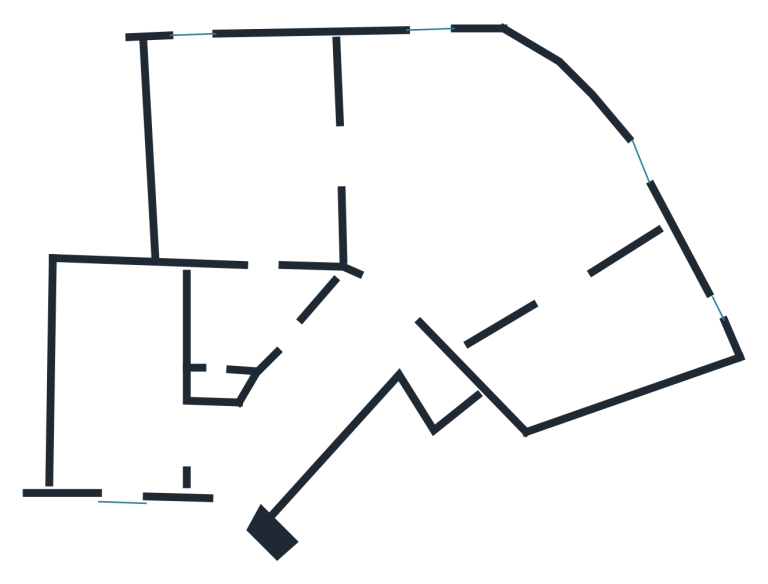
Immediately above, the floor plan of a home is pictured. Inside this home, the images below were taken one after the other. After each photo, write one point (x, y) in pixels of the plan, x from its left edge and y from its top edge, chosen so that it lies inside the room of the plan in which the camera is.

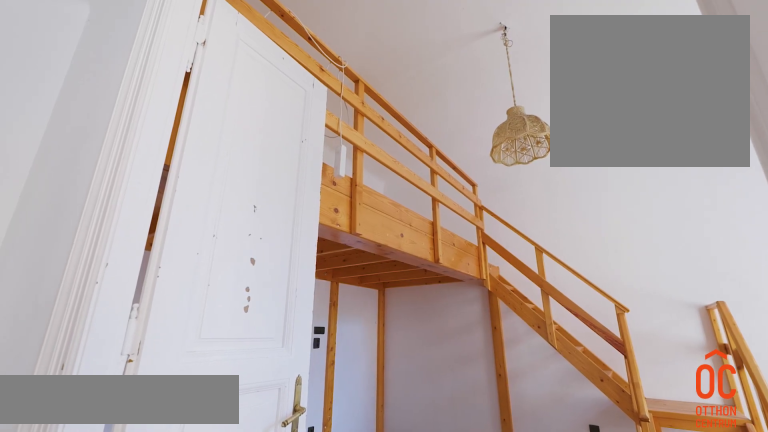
(266, 160)
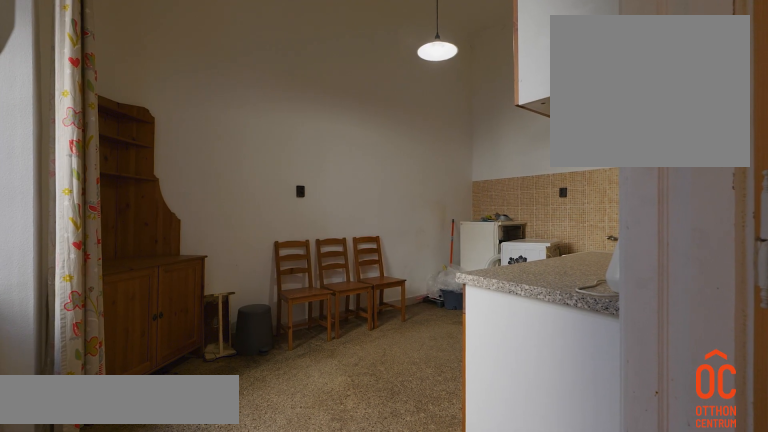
(124, 395)
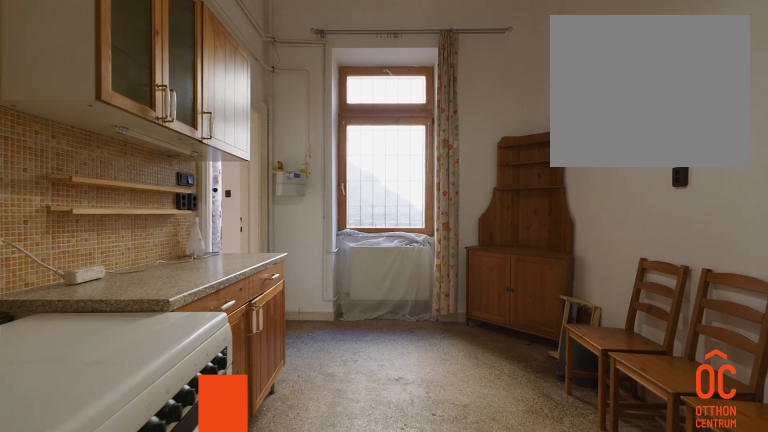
(124, 395)
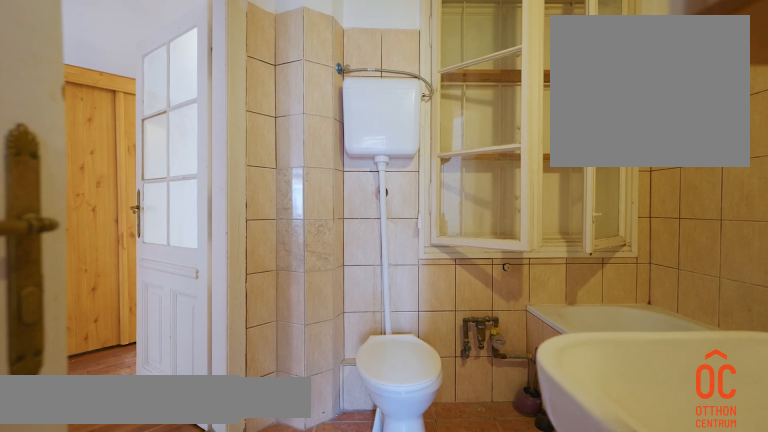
(236, 336)
